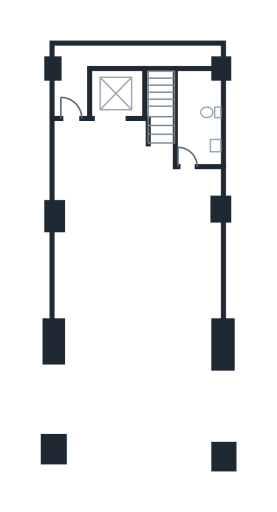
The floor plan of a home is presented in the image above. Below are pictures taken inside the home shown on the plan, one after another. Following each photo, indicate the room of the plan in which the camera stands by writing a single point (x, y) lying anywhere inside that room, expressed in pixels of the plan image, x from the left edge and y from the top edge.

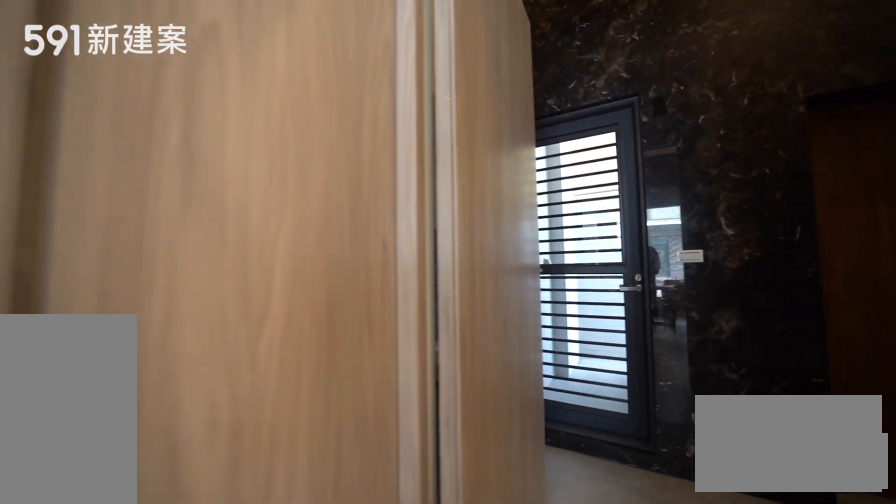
(132, 234)
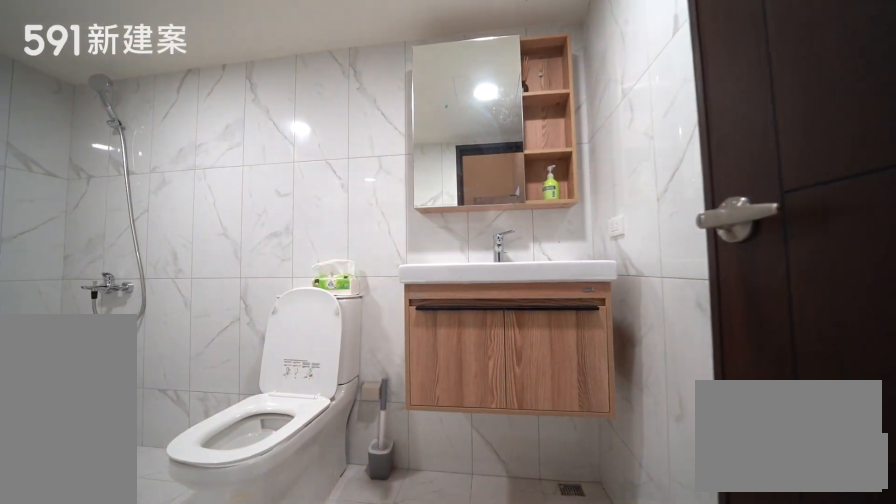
(198, 116)
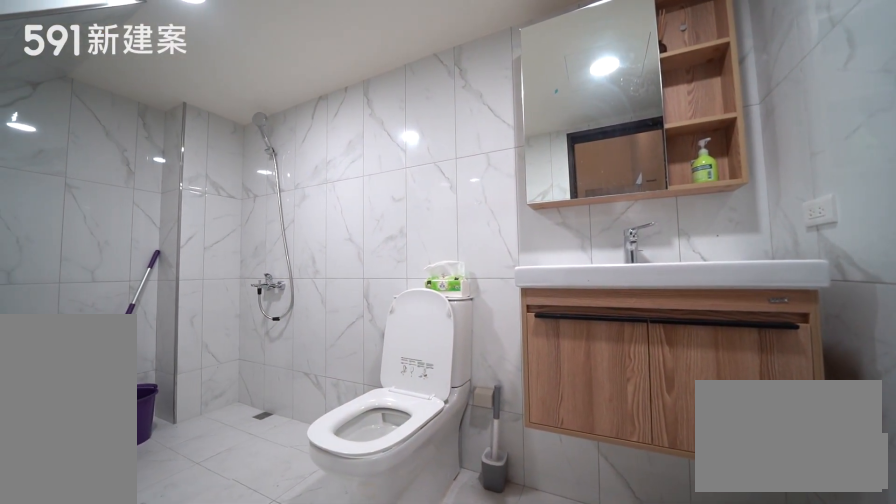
(198, 116)
